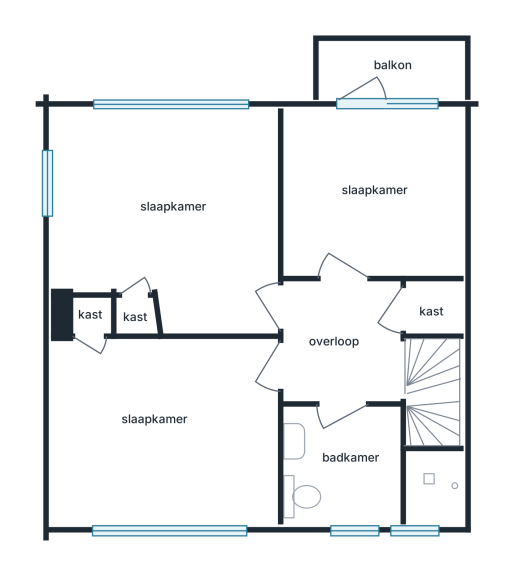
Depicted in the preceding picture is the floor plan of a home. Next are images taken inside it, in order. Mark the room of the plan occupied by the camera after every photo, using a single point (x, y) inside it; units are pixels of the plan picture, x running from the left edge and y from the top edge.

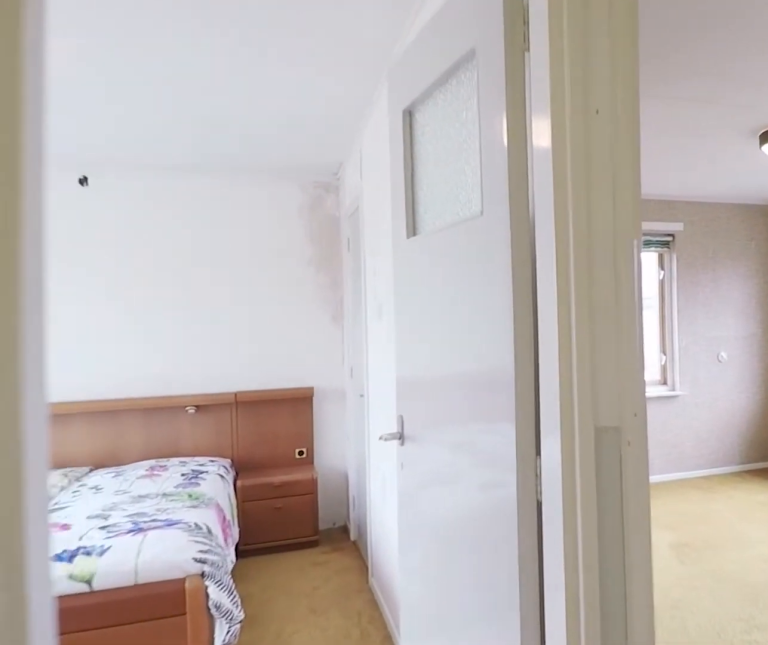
(344, 342)
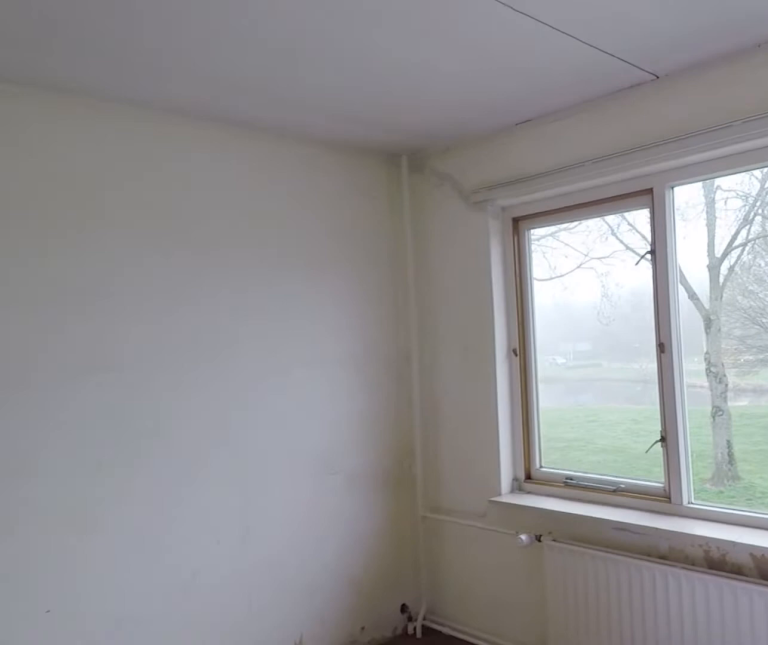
(255, 442)
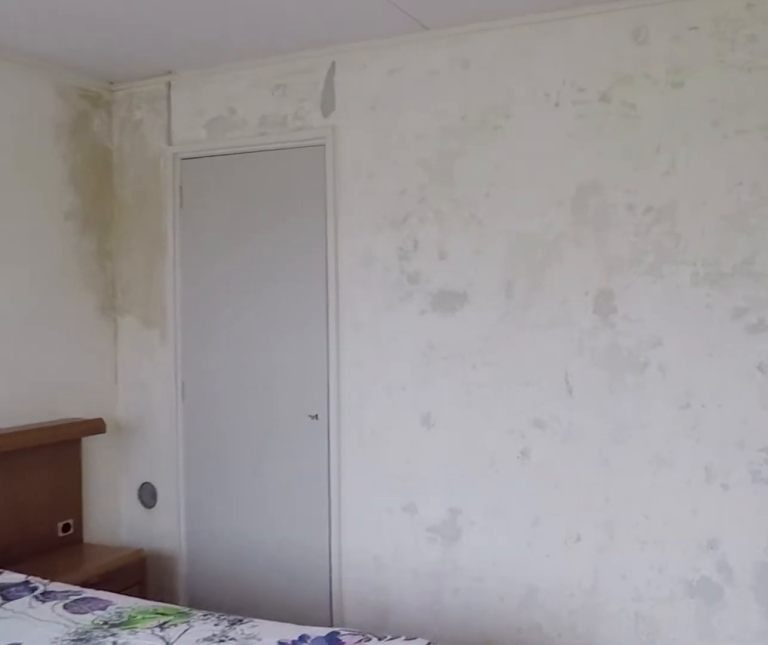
(255, 442)
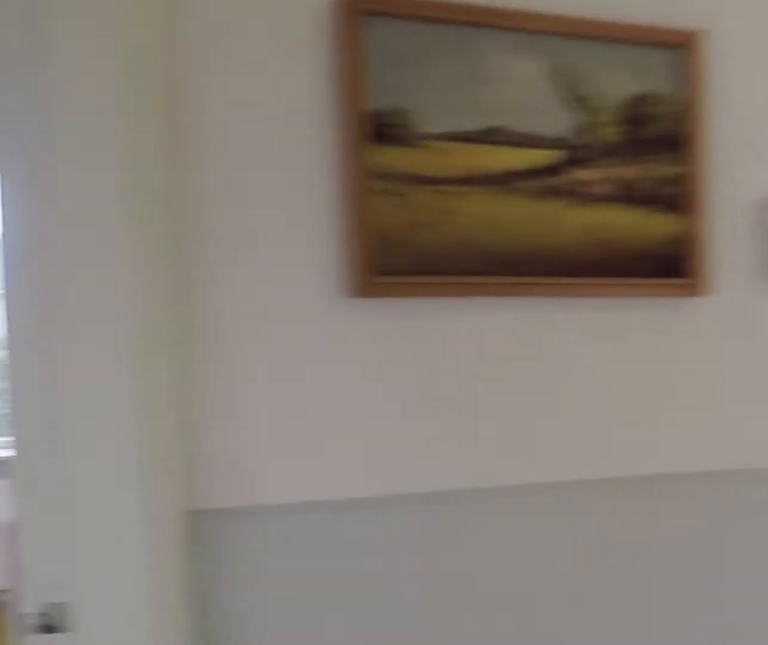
(344, 342)
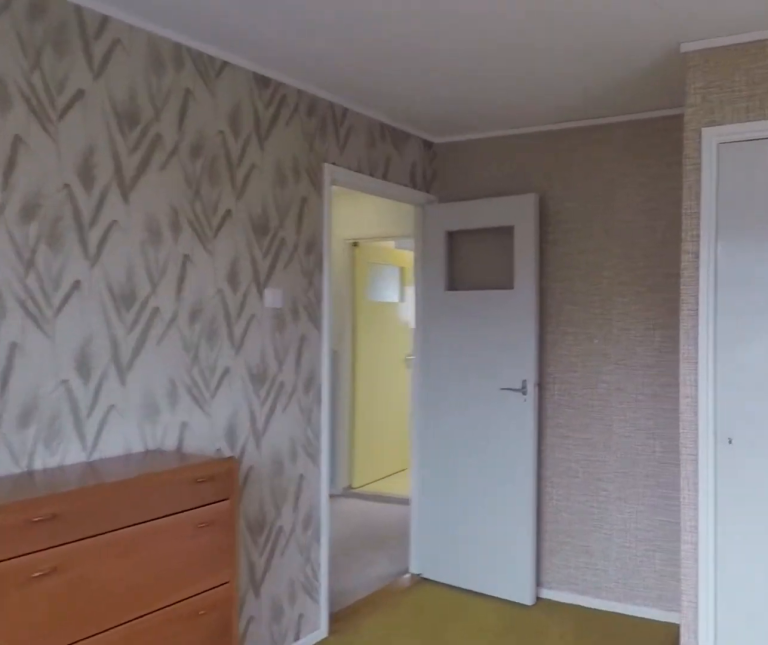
(263, 223)
